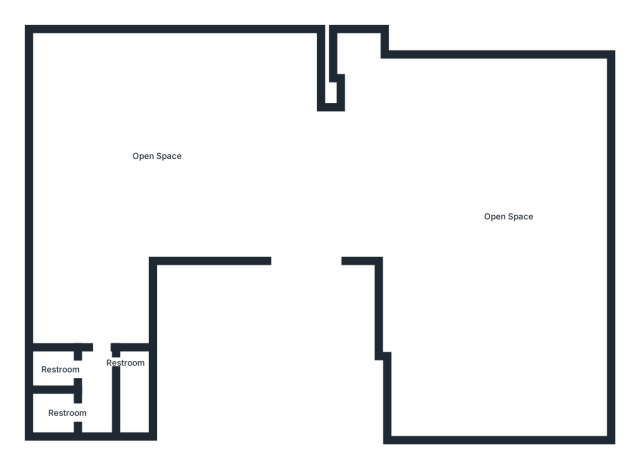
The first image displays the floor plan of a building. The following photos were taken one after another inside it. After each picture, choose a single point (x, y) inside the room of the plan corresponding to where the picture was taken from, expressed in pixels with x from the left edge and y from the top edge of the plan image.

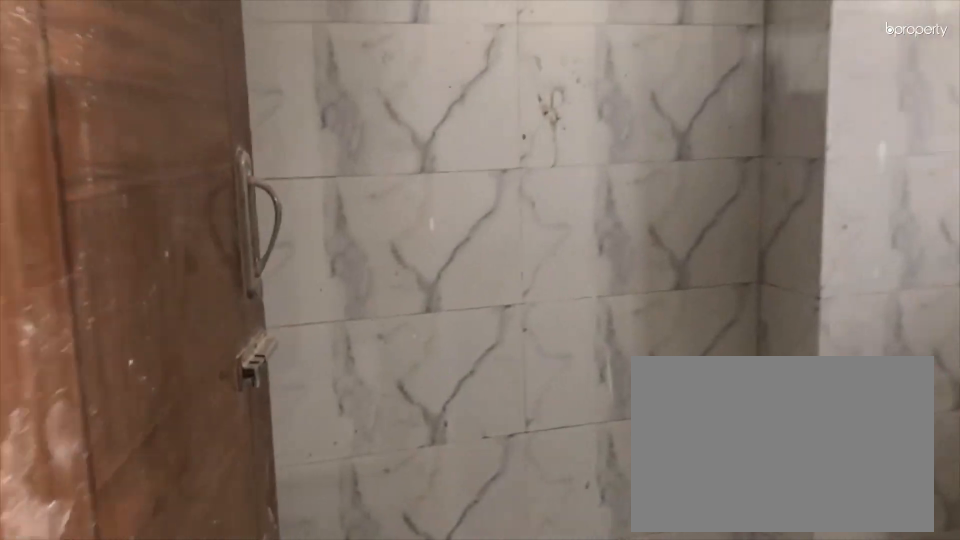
(98, 361)
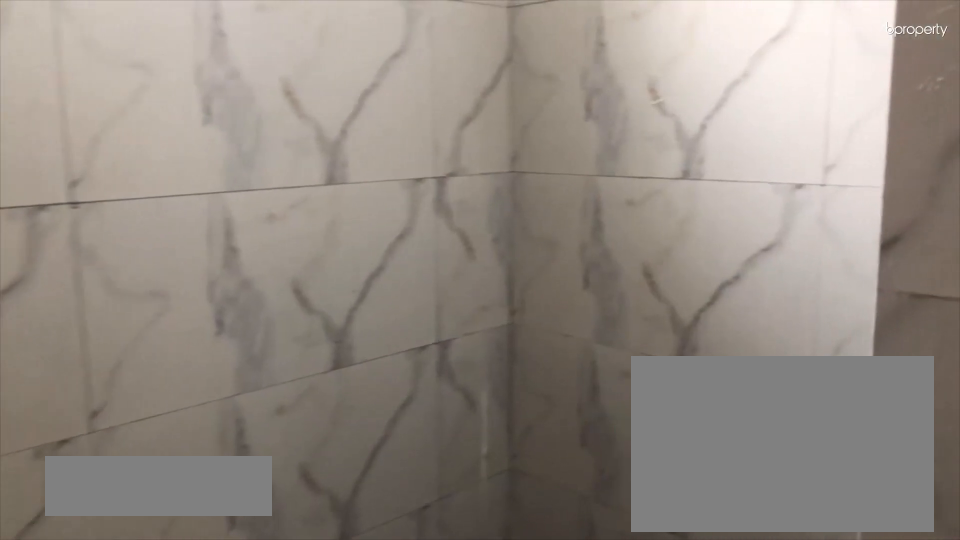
(98, 361)
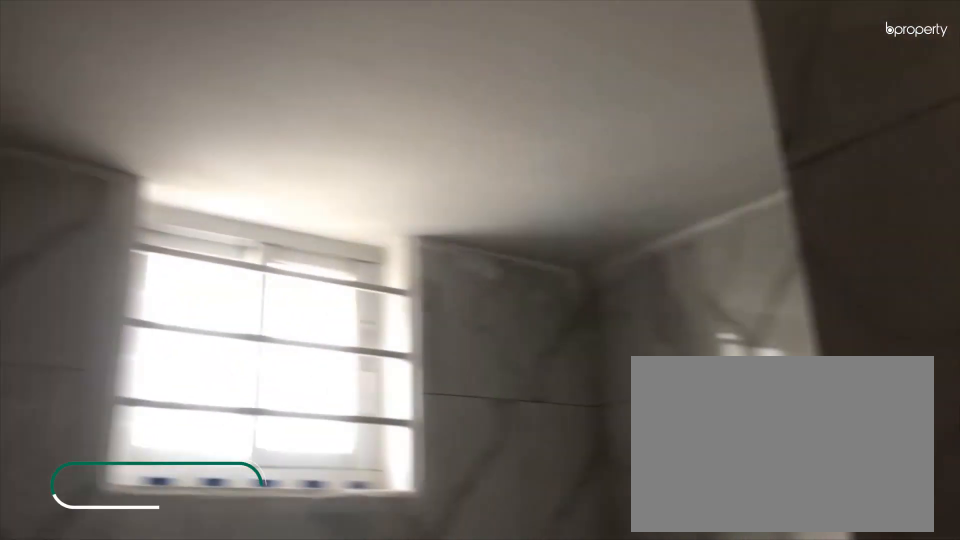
(98, 361)
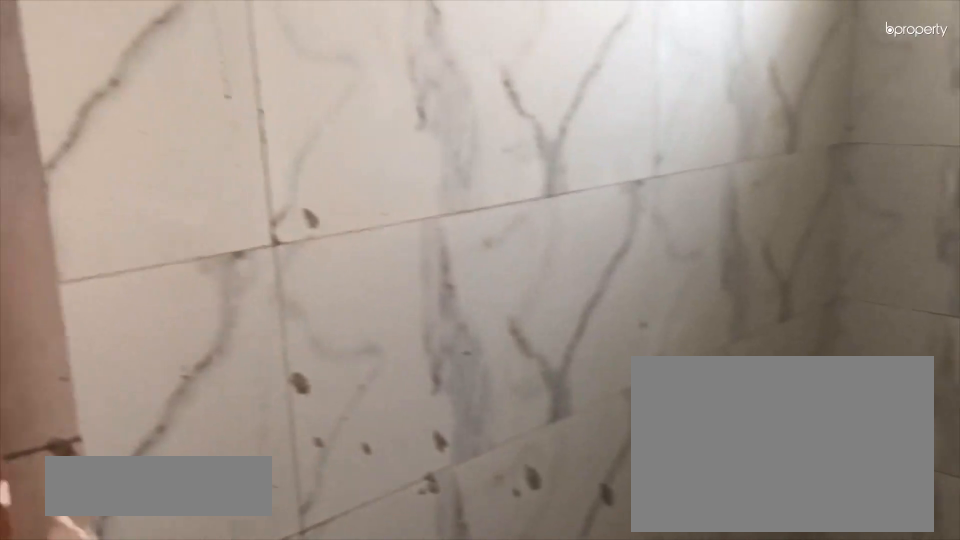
(60, 412)
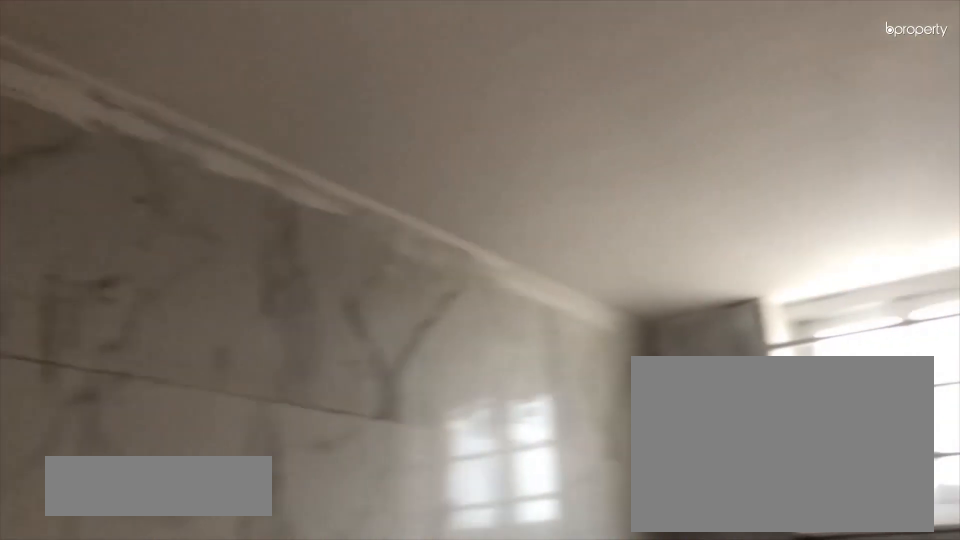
(60, 412)
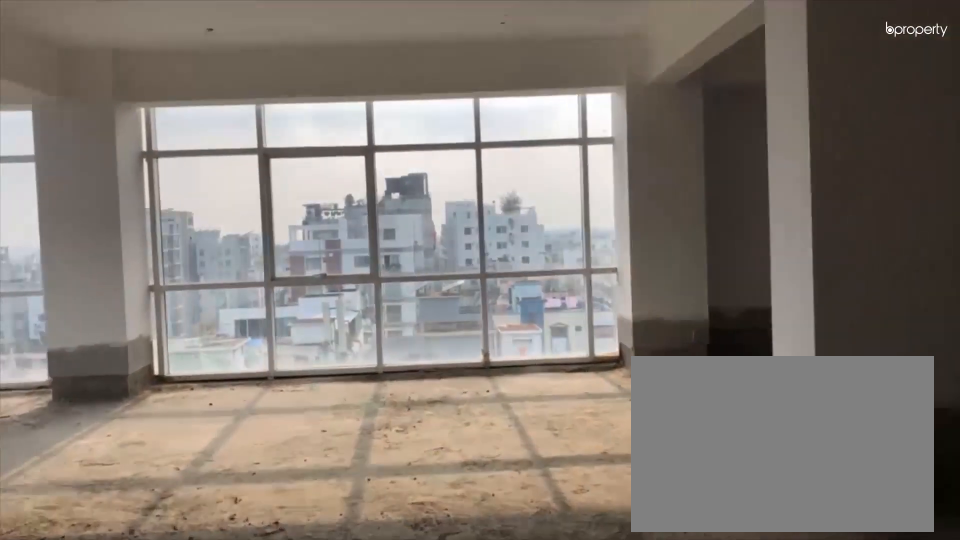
(471, 192)
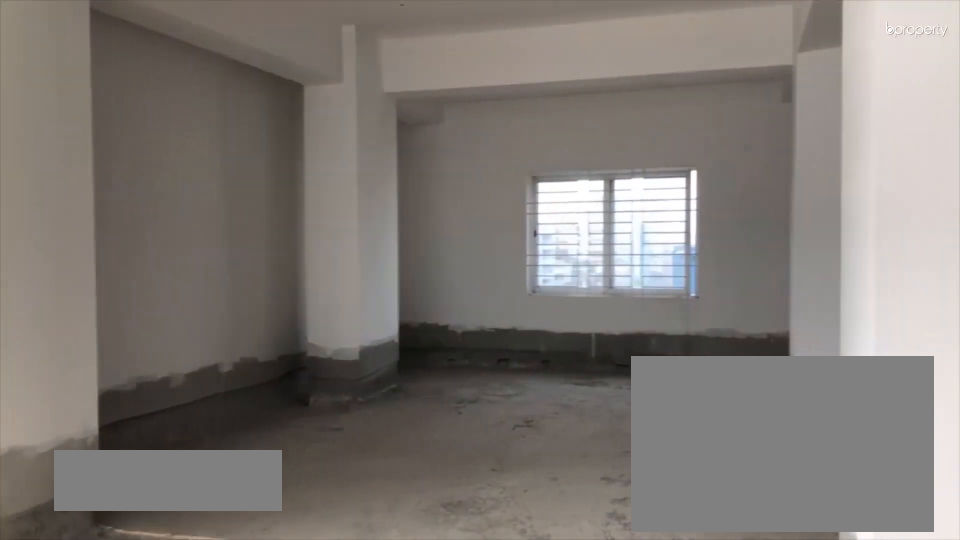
(471, 192)
